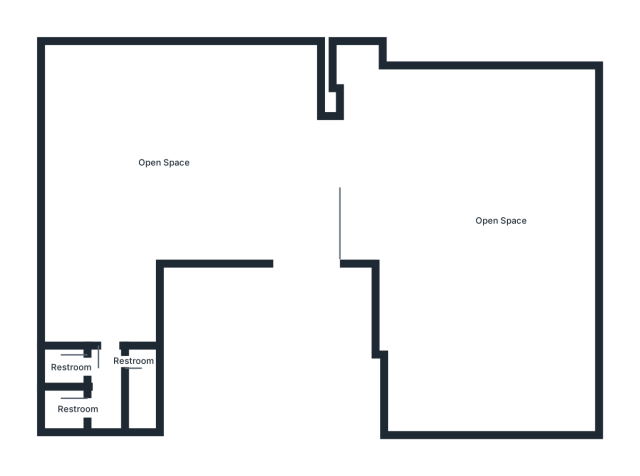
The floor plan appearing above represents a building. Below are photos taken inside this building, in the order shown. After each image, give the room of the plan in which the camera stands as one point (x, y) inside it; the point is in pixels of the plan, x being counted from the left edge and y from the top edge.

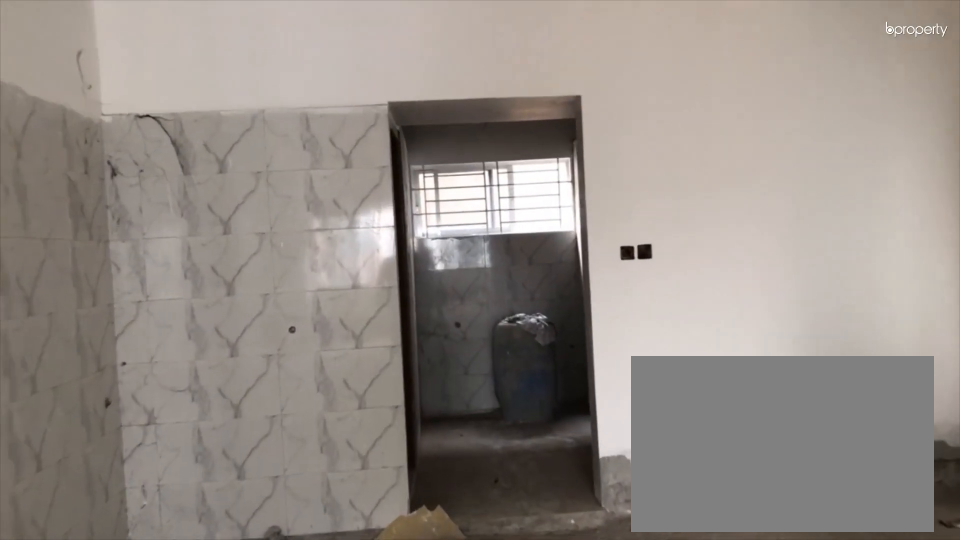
(107, 255)
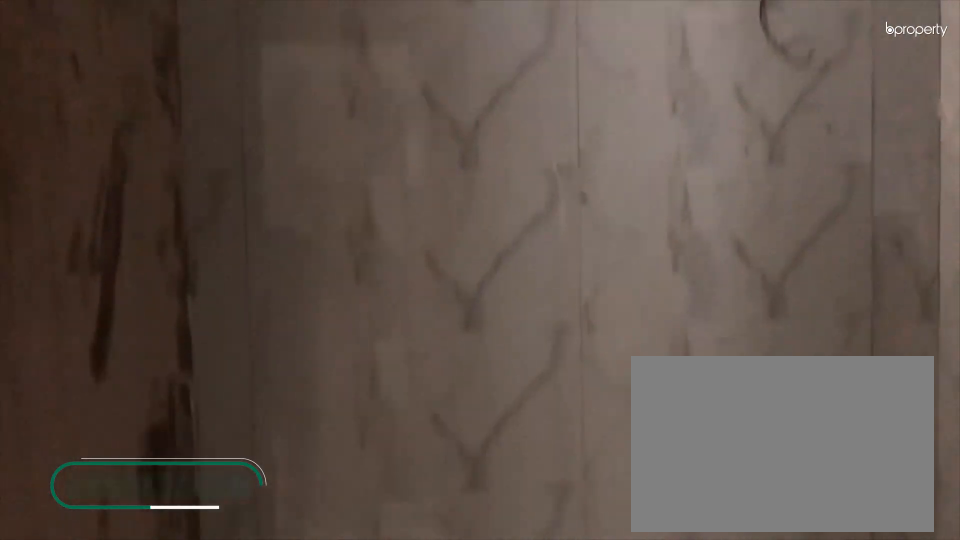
(108, 360)
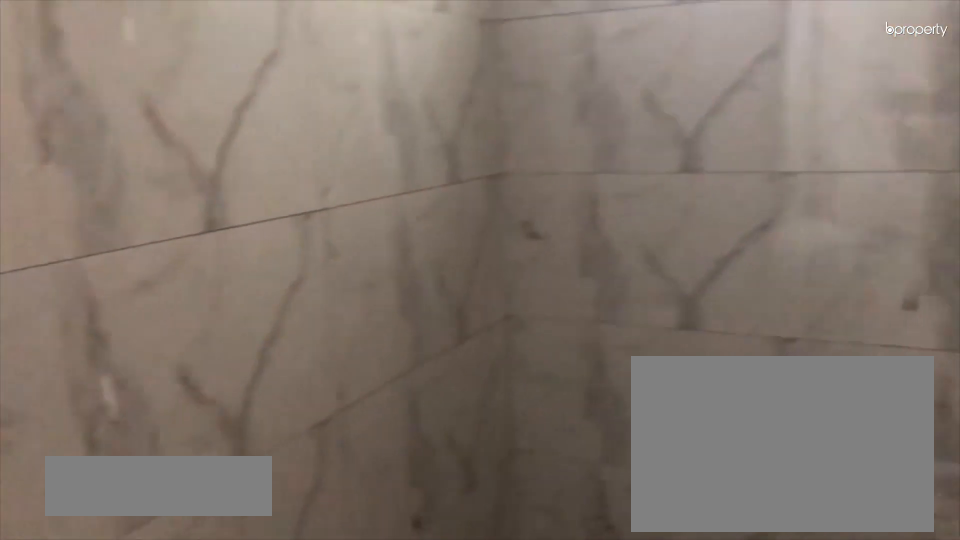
(71, 408)
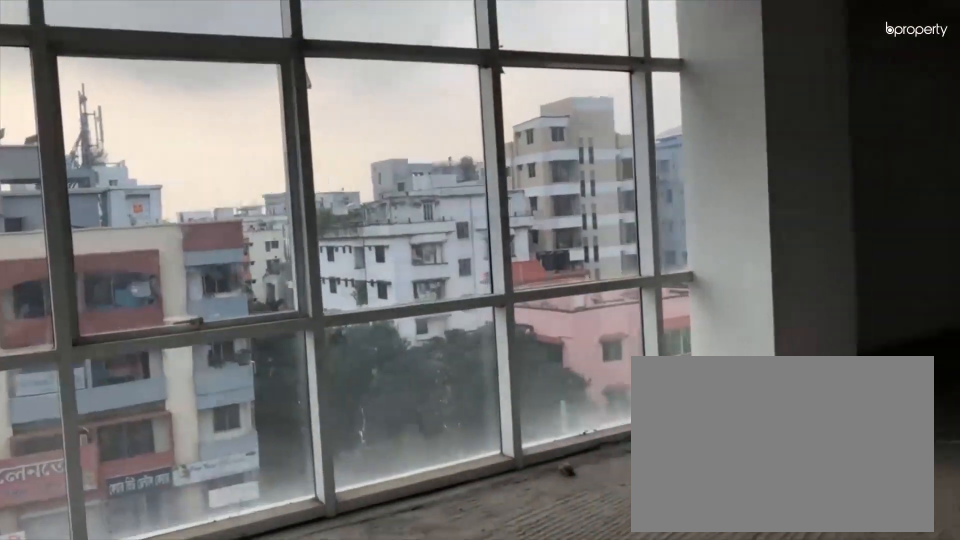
(465, 198)
